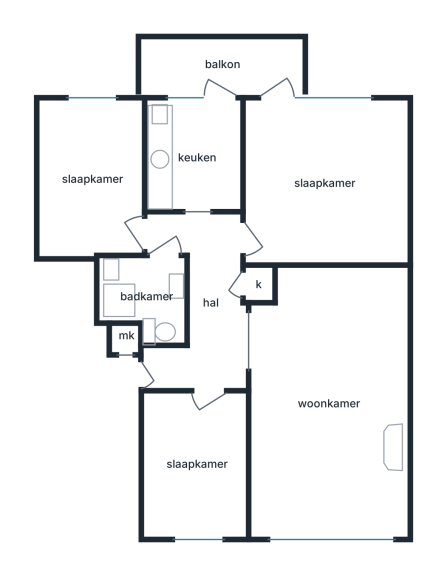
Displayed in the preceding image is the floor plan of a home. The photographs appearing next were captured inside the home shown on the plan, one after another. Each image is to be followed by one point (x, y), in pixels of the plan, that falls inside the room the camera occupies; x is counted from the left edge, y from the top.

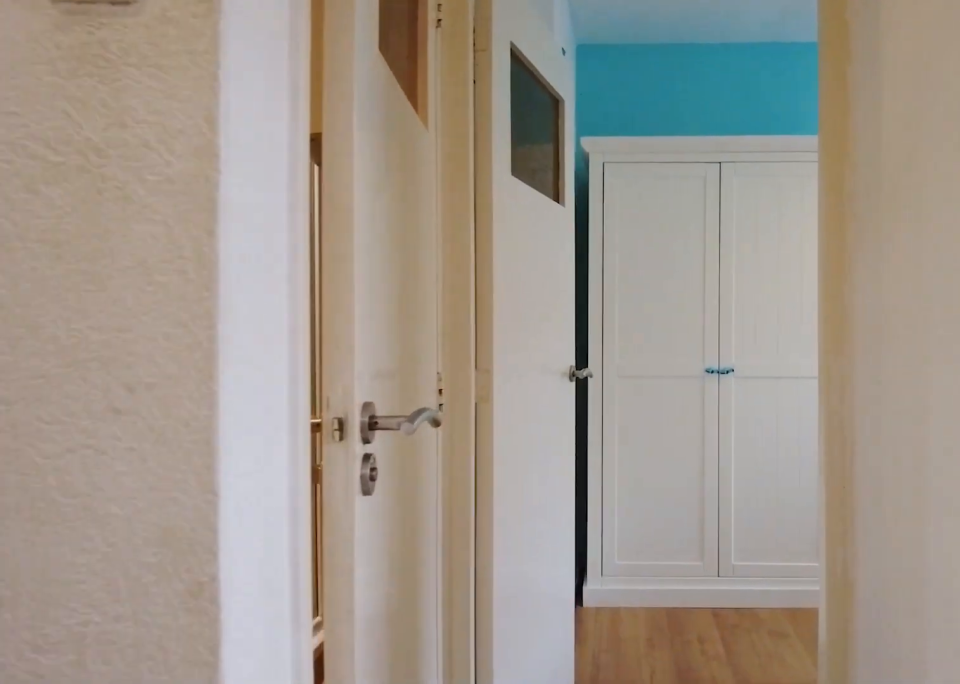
(204, 301)
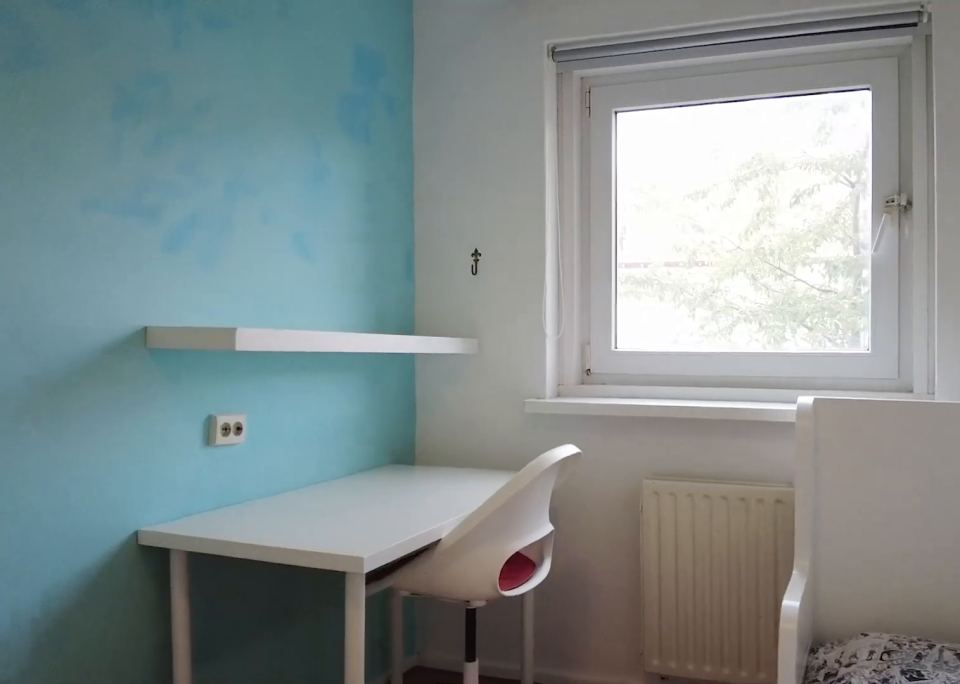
(94, 177)
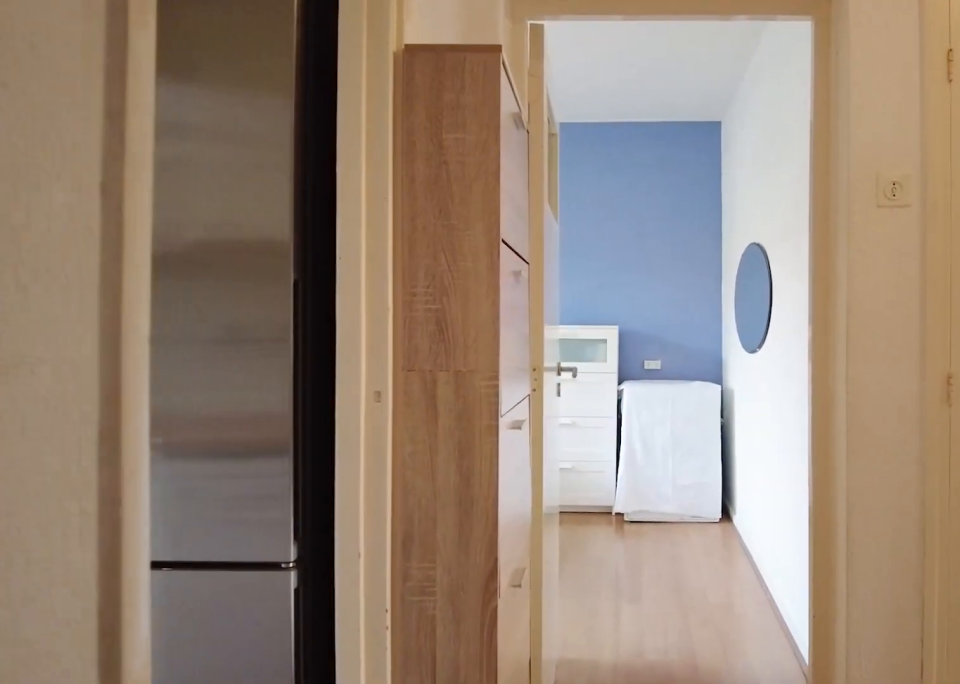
(204, 302)
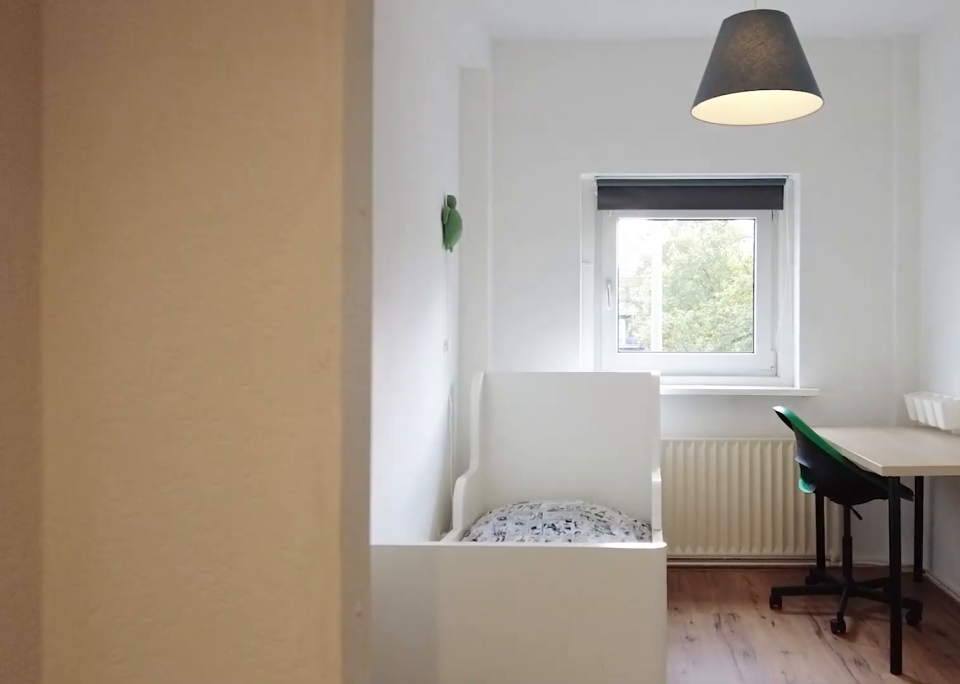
(204, 302)
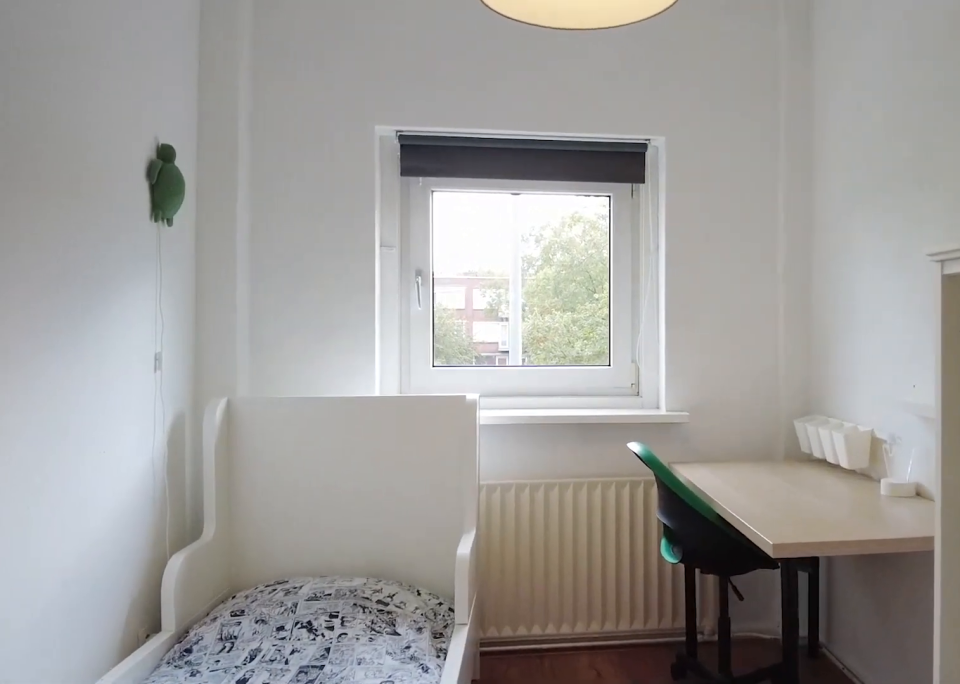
(196, 463)
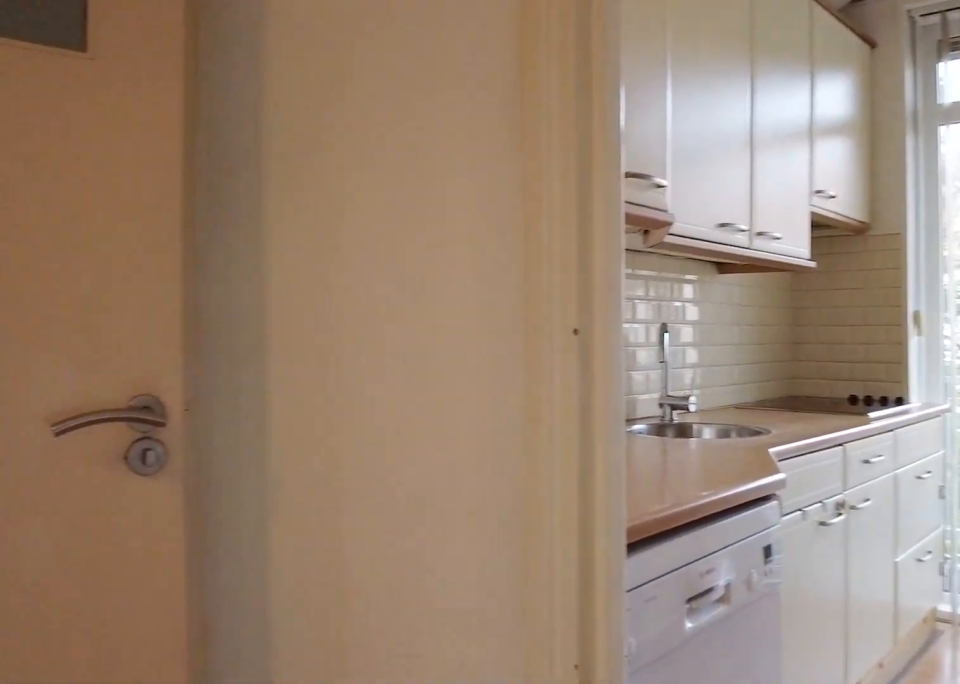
(203, 302)
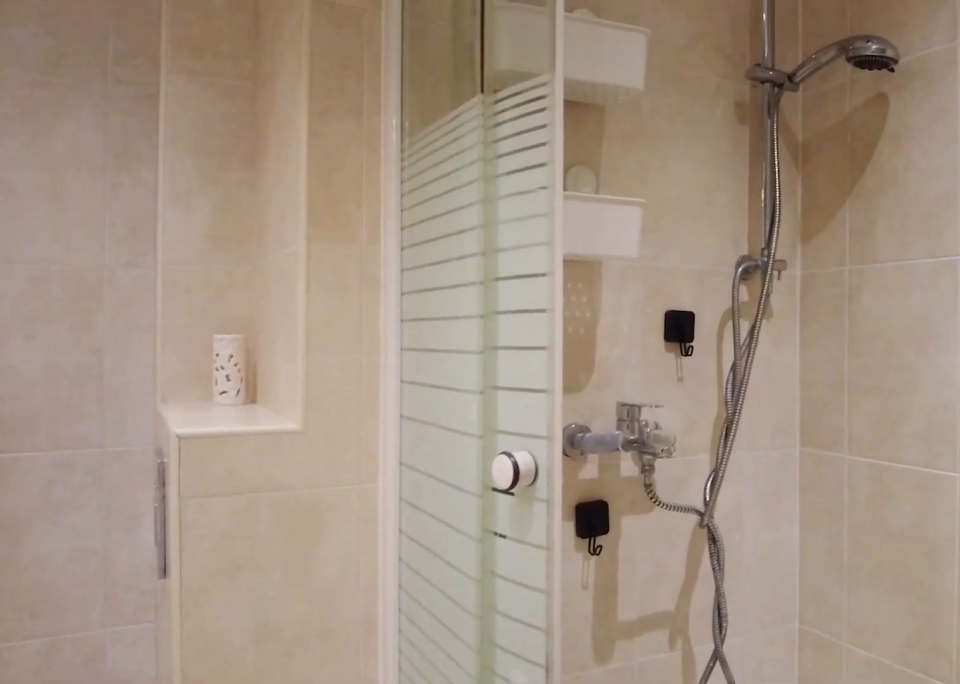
(147, 295)
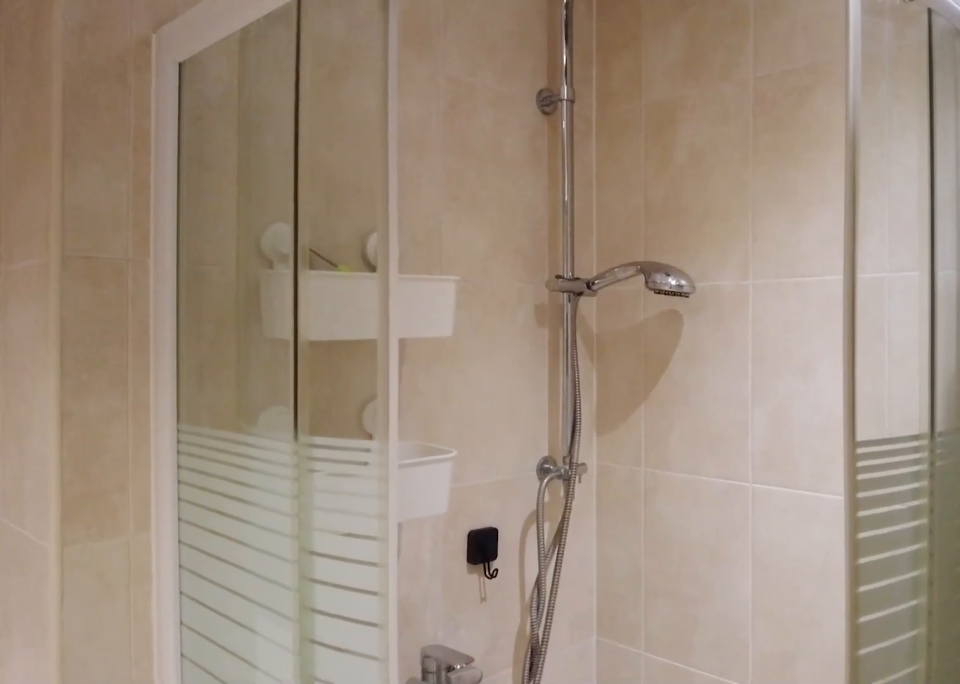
(147, 295)
